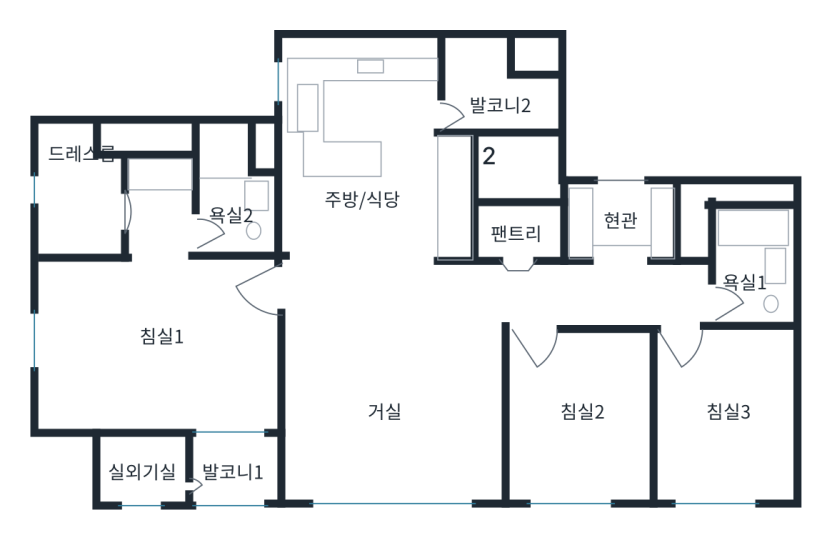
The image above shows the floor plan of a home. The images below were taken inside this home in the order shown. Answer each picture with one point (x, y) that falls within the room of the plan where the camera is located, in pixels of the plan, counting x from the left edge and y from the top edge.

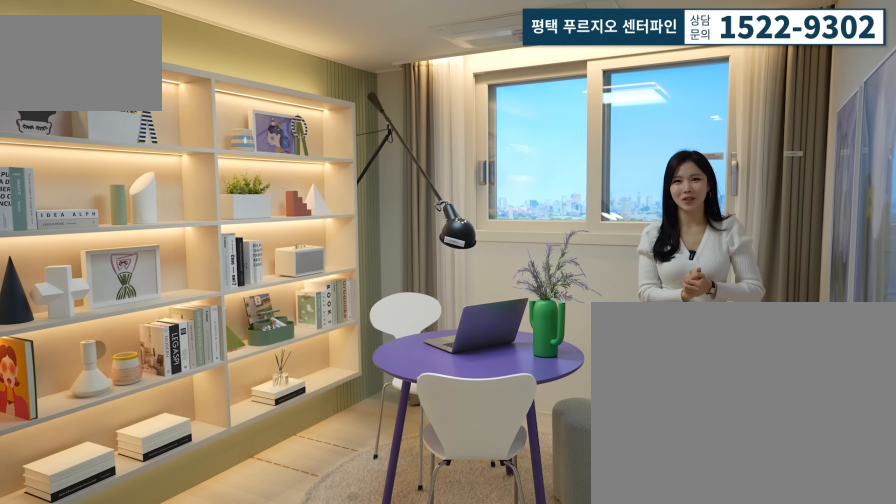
(577, 409)
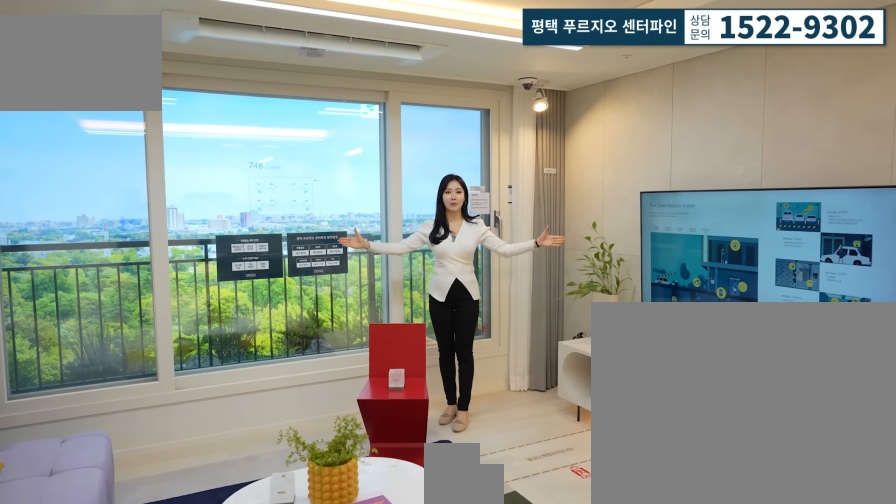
(388, 399)
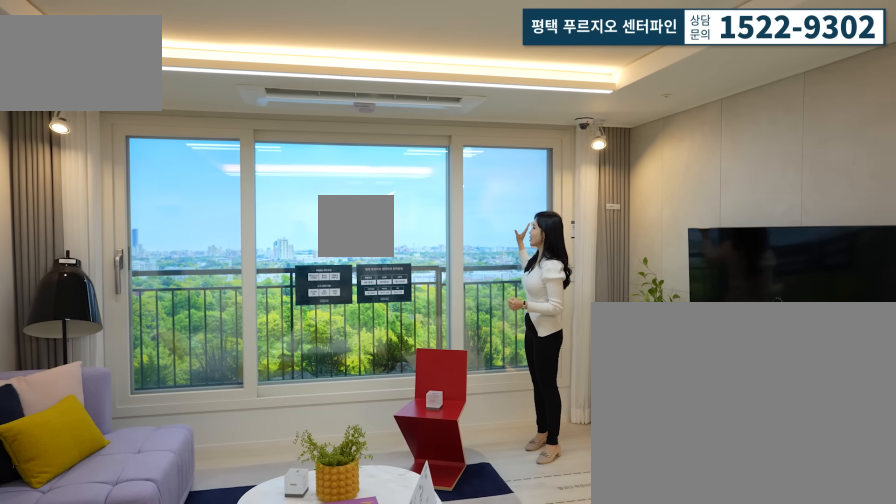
(388, 399)
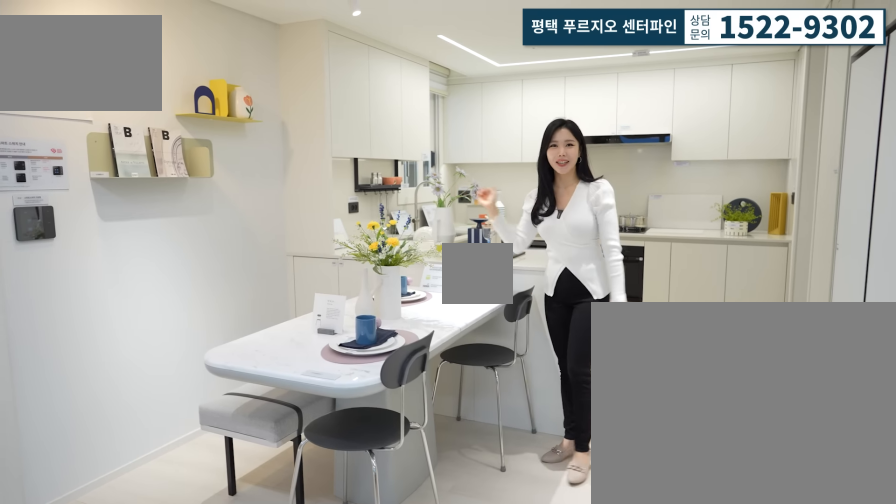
(379, 163)
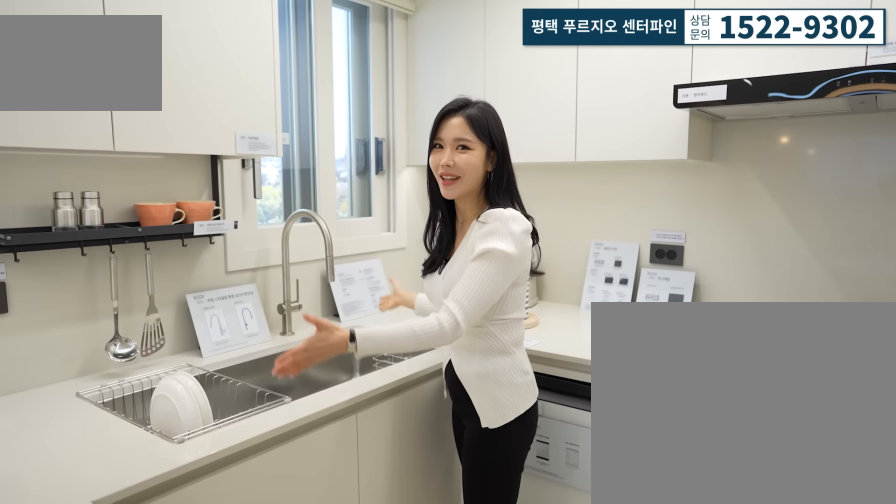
(378, 164)
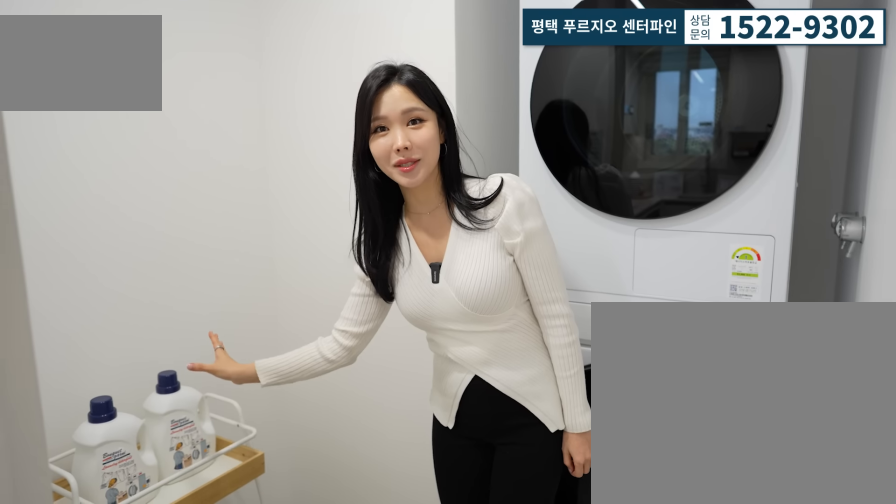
(502, 97)
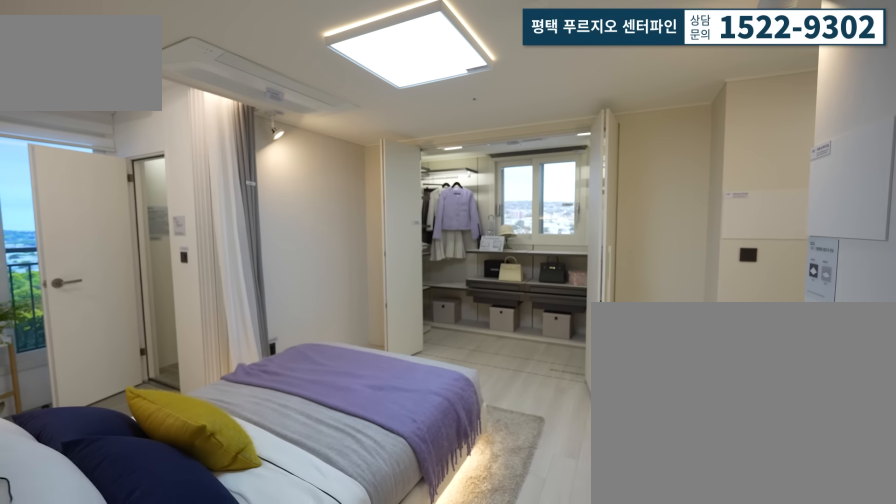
(157, 333)
